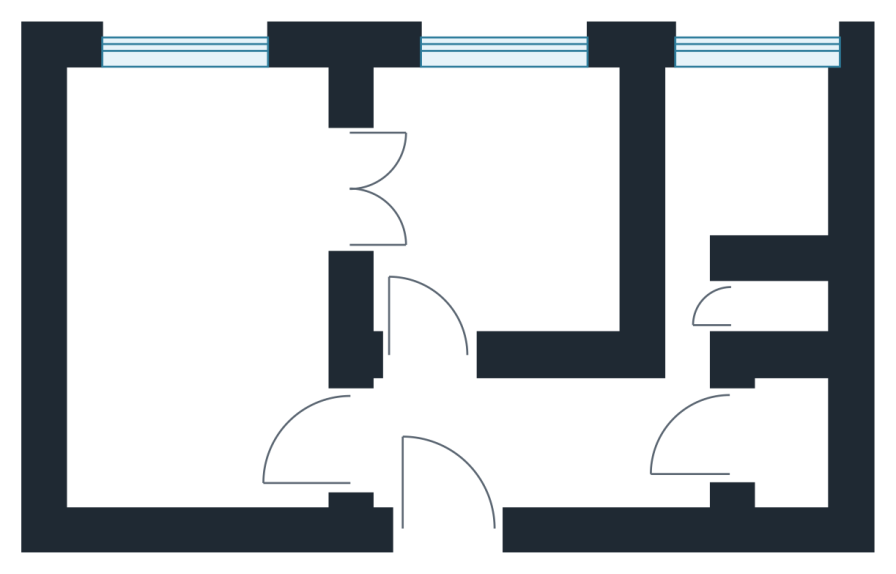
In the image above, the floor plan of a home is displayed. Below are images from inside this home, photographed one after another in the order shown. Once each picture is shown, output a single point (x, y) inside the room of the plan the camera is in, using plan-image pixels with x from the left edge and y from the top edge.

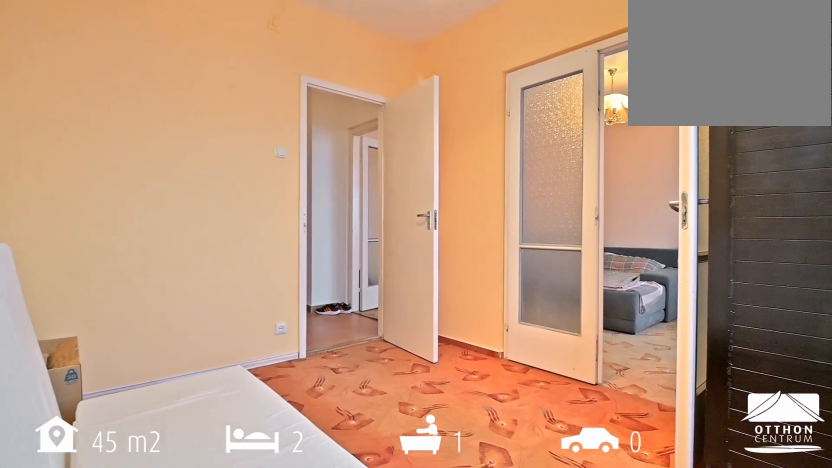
(508, 192)
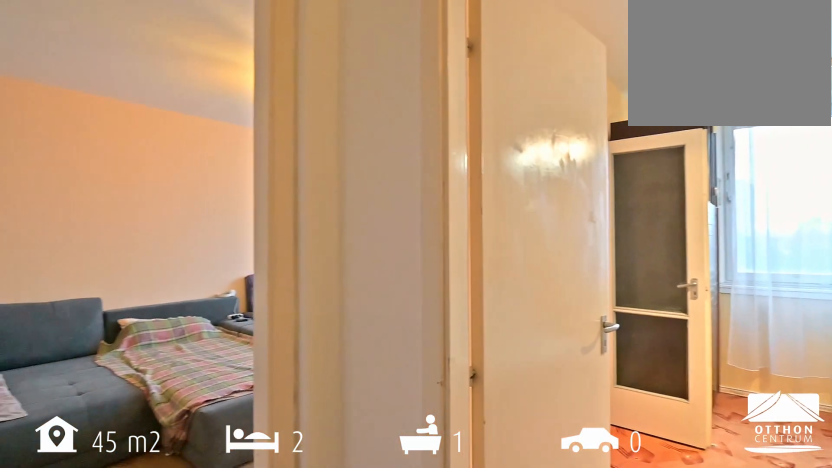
(529, 447)
